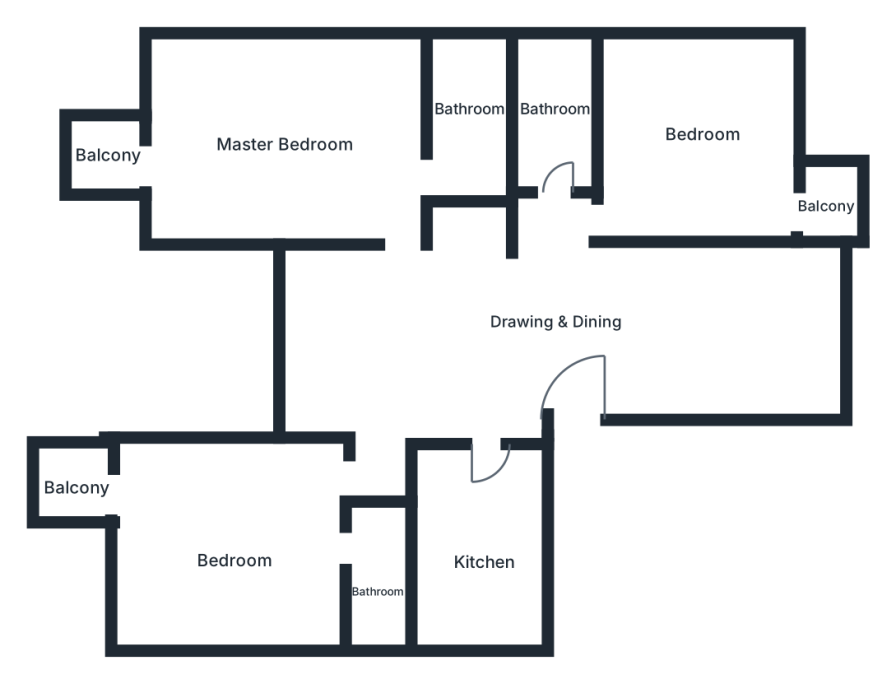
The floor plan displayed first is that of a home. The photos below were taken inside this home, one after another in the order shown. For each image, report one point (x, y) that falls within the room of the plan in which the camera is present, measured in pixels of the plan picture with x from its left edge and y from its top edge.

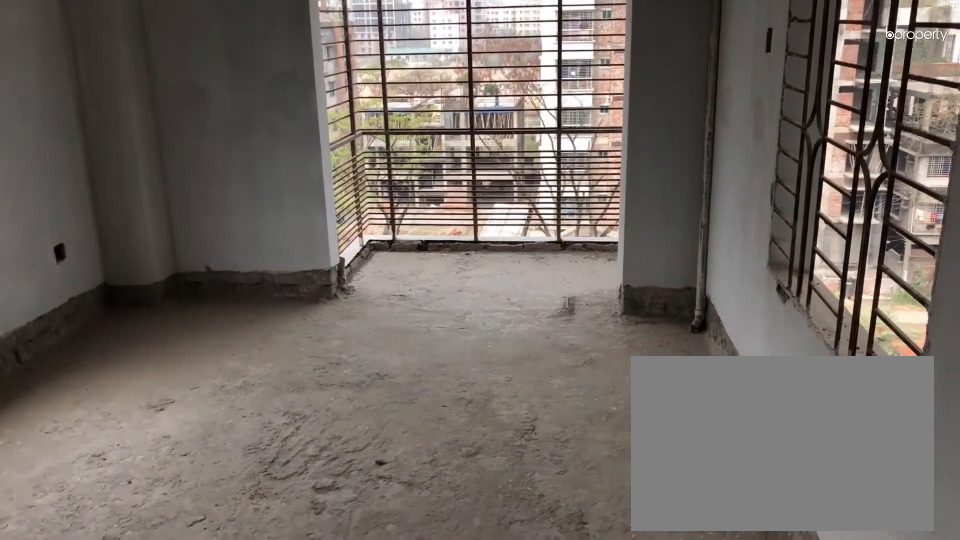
(240, 549)
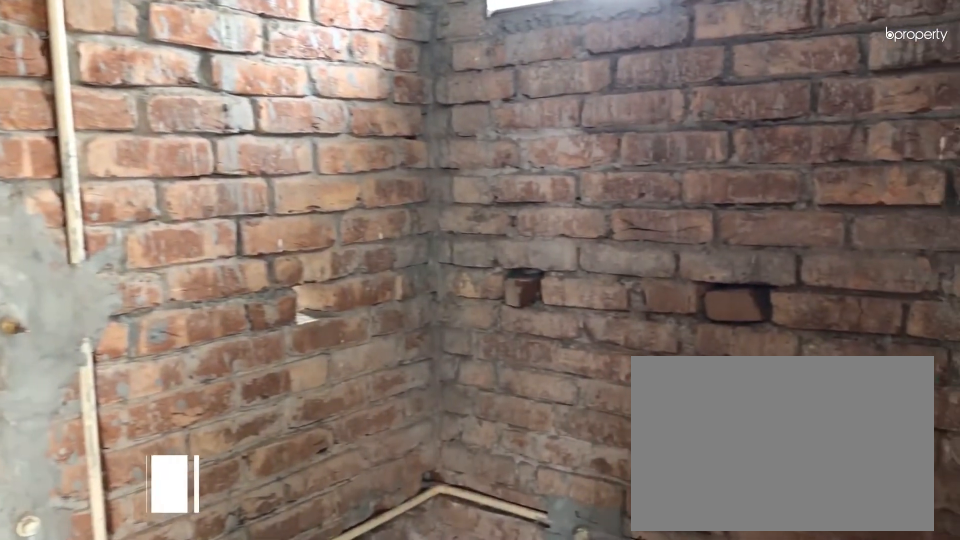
(379, 589)
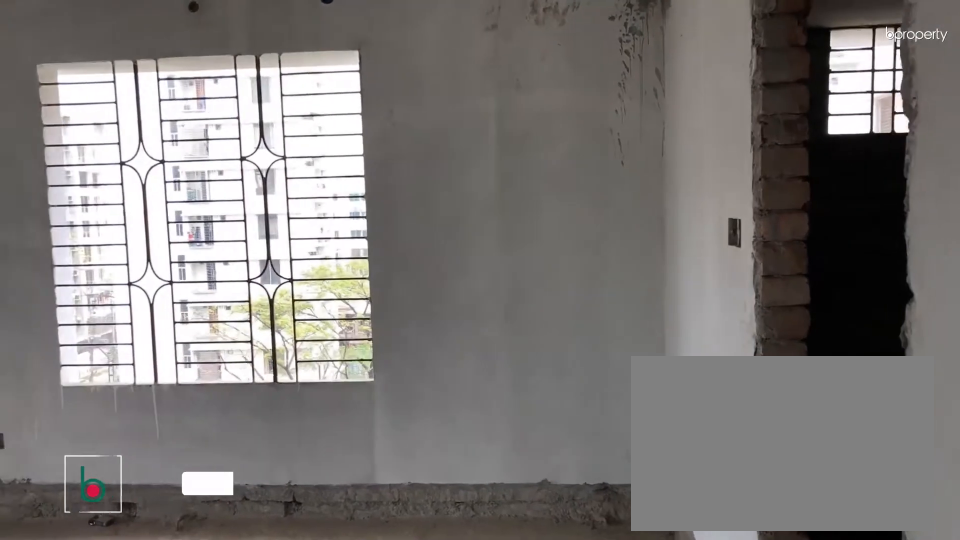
(300, 134)
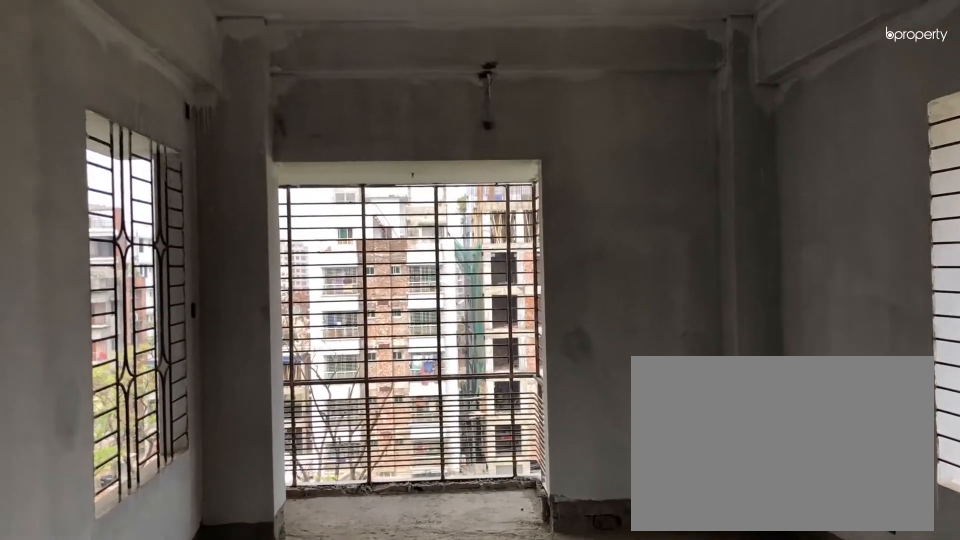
(300, 134)
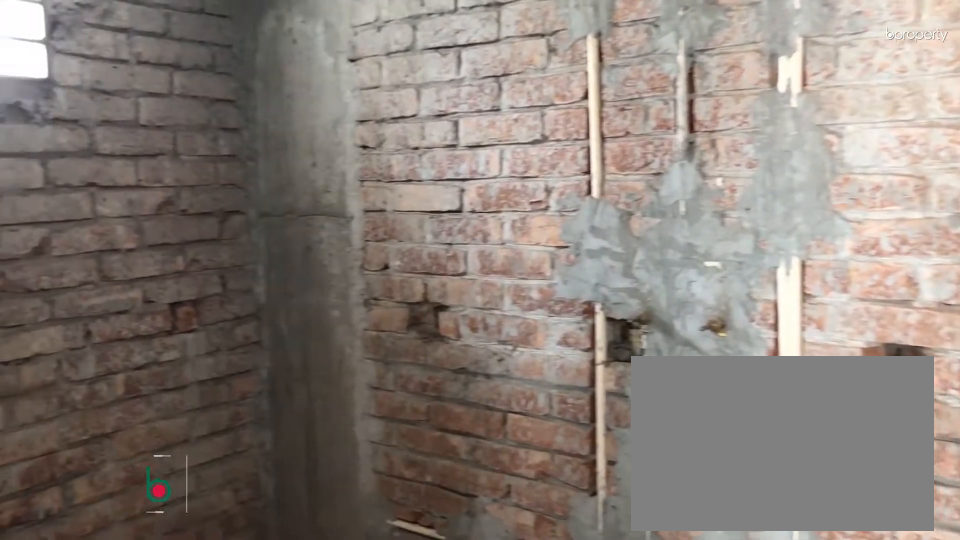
(470, 95)
